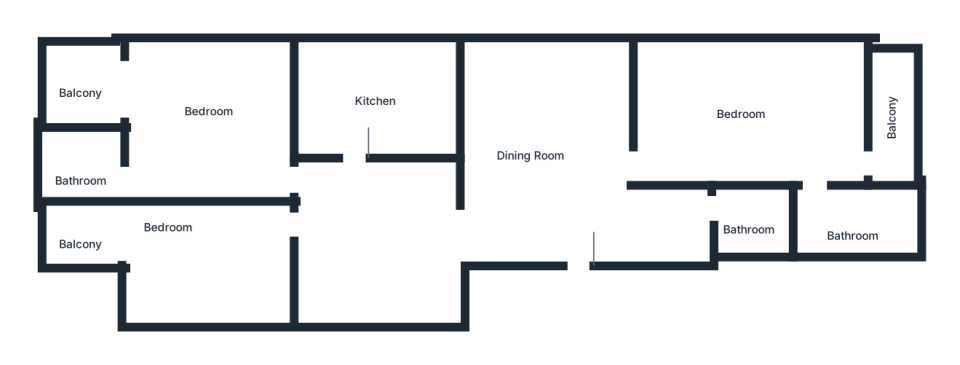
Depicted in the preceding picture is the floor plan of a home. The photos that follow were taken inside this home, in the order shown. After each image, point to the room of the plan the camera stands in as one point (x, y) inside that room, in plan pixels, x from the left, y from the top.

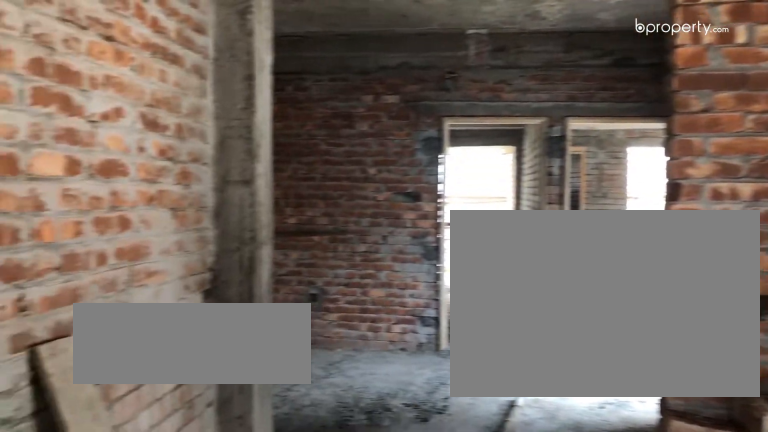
(565, 162)
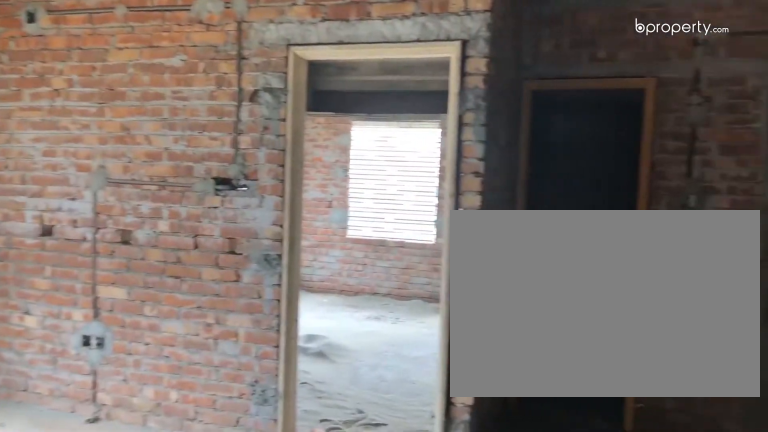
(565, 162)
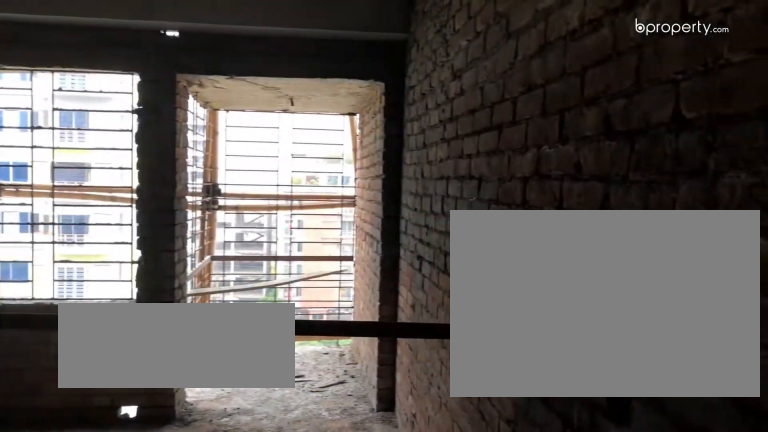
(196, 258)
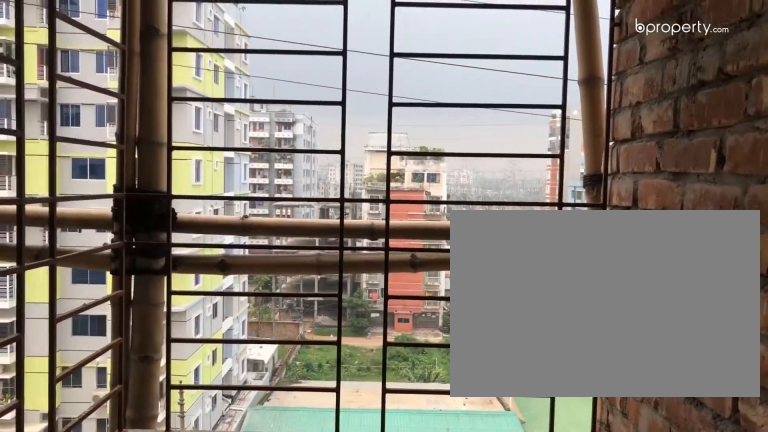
(88, 232)
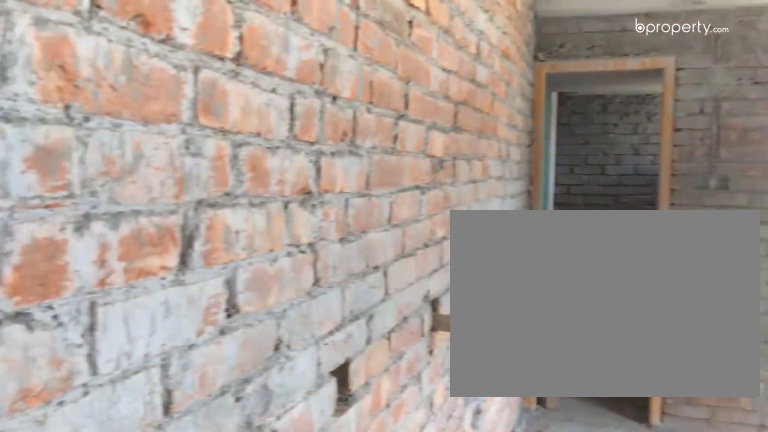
(203, 118)
